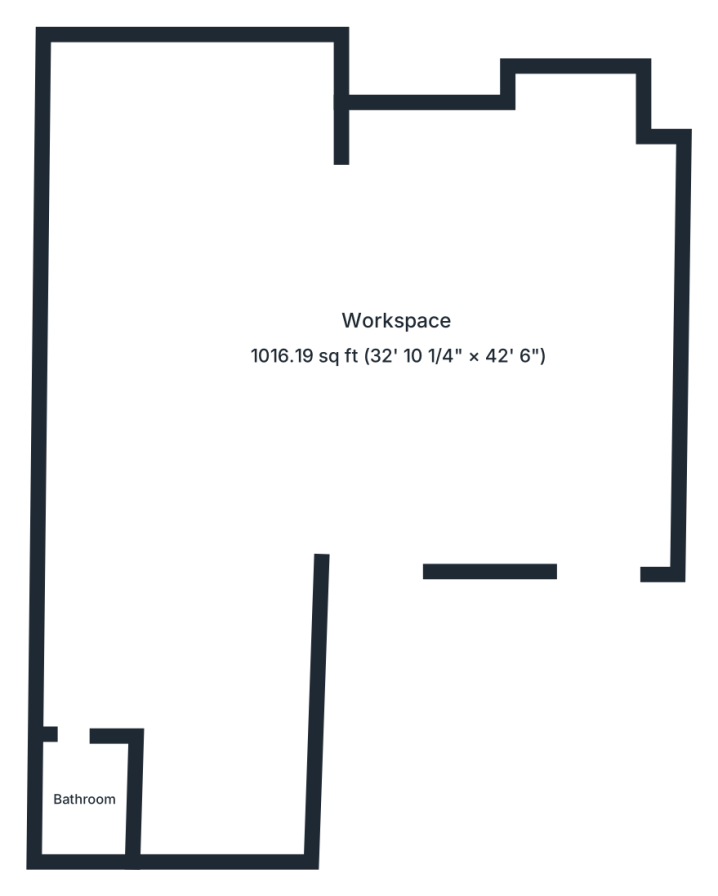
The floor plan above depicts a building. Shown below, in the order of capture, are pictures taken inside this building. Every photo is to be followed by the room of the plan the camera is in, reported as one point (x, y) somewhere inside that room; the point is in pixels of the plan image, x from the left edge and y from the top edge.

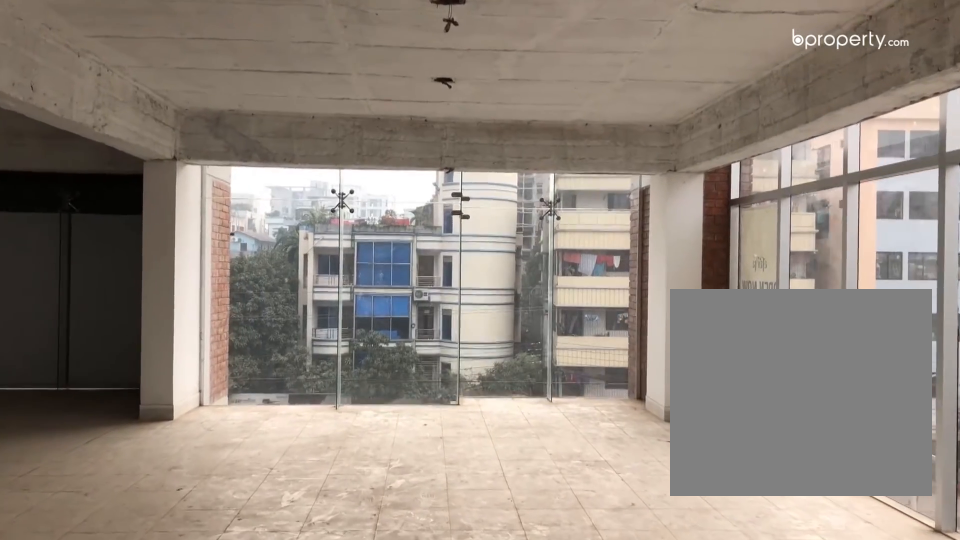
(401, 343)
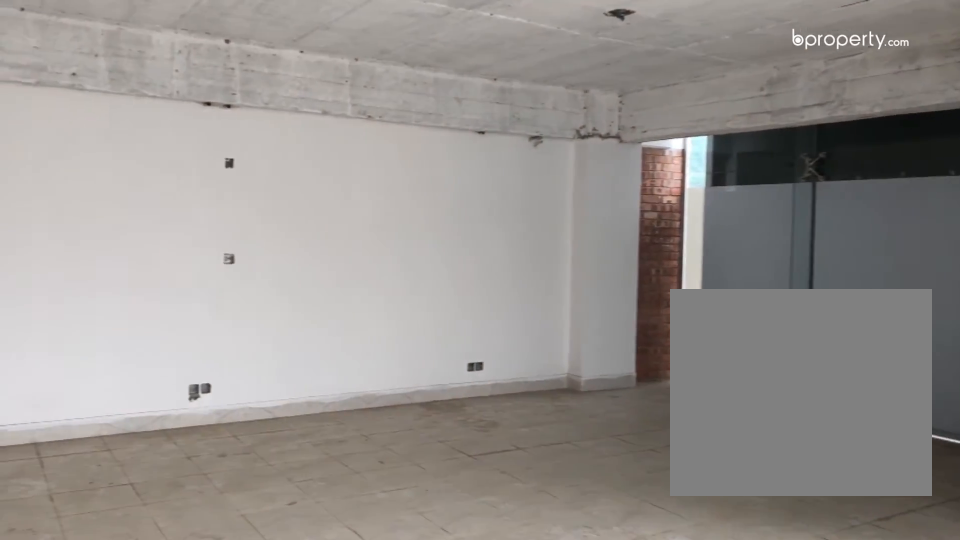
(401, 343)
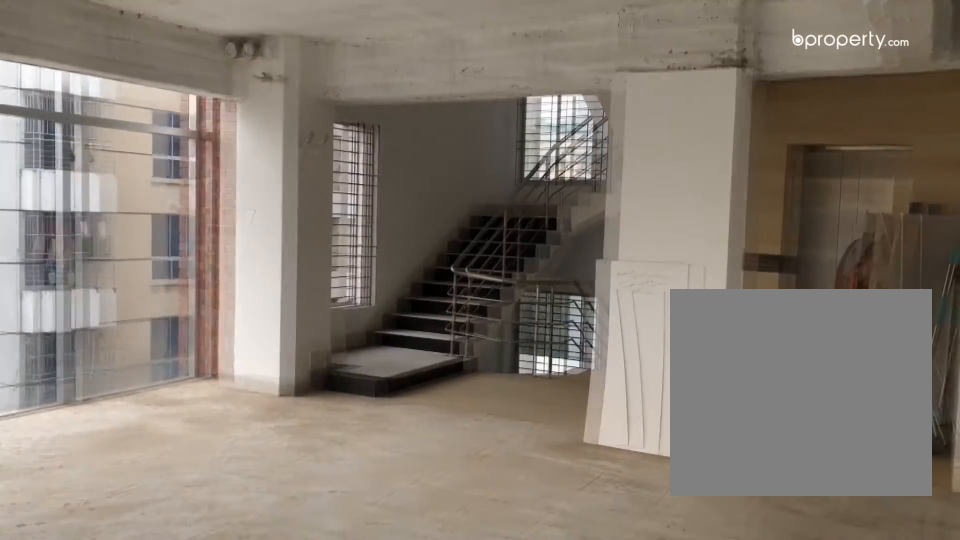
(401, 343)
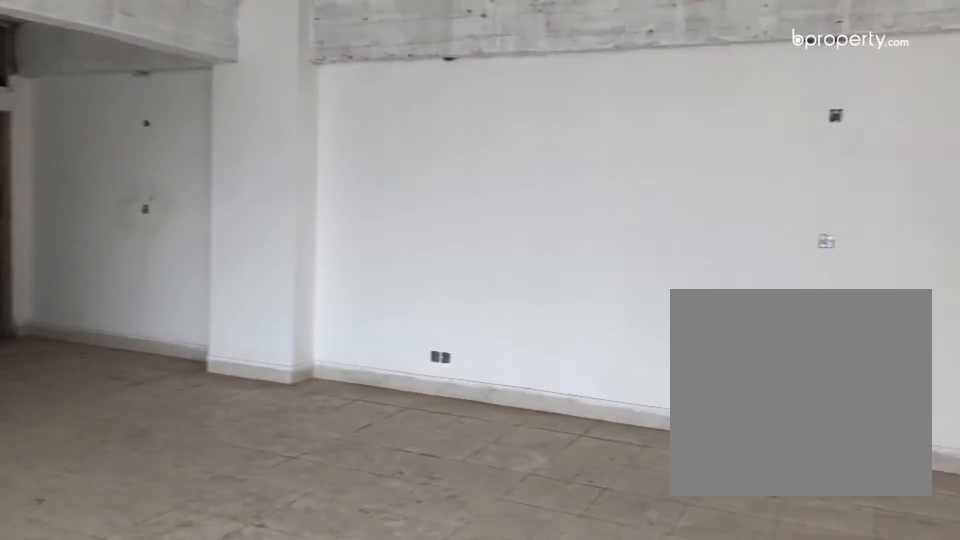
(401, 343)
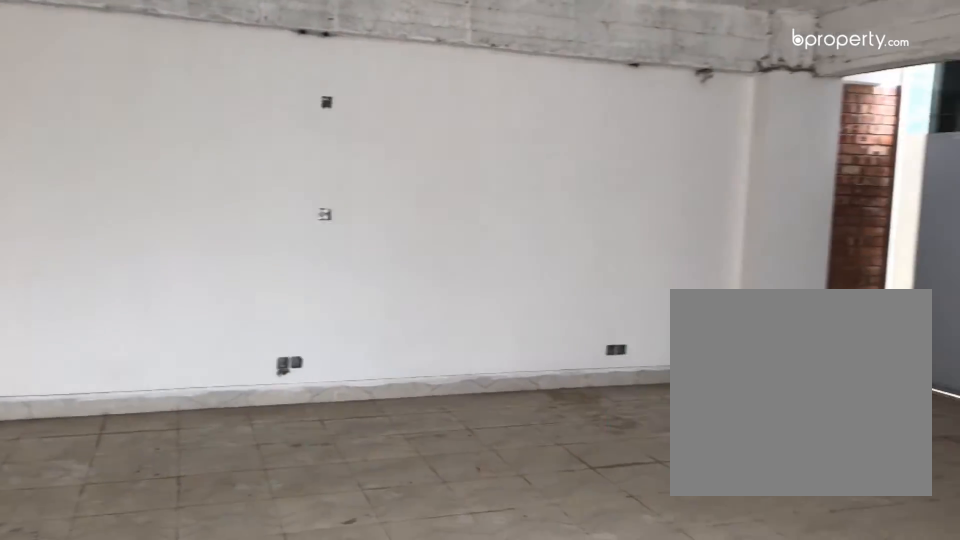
(401, 343)
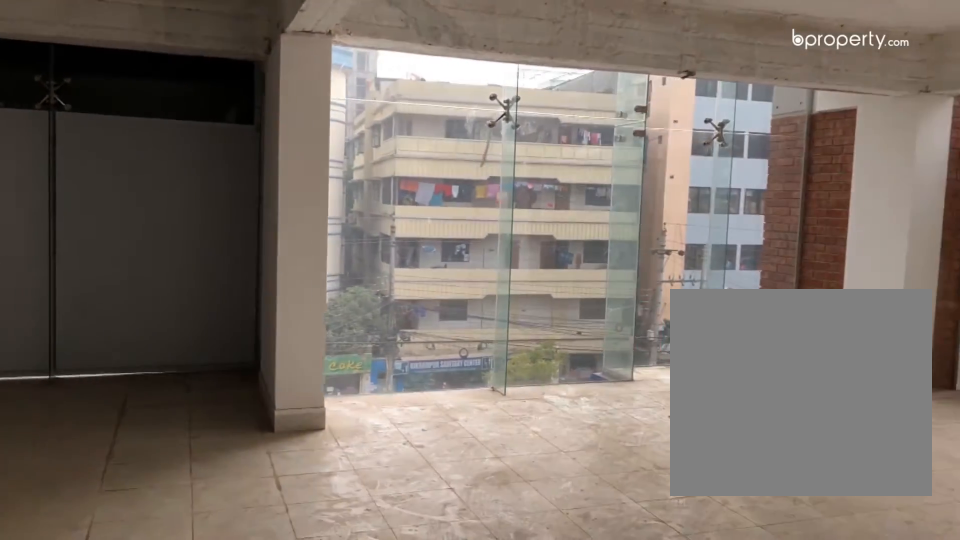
(401, 343)
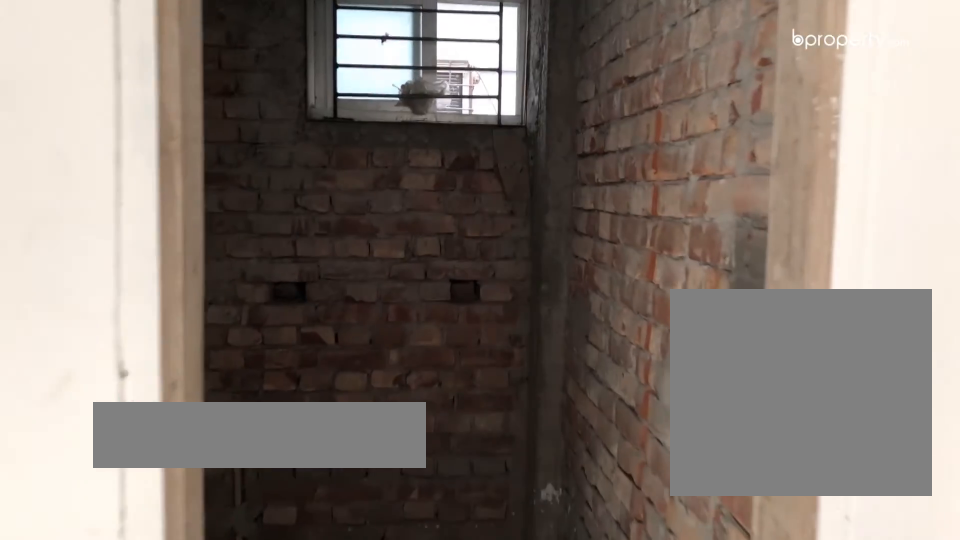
(85, 806)
